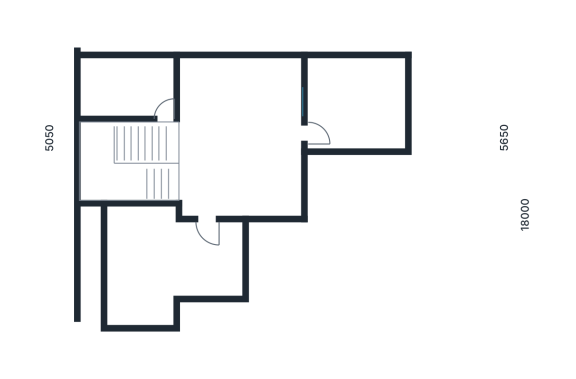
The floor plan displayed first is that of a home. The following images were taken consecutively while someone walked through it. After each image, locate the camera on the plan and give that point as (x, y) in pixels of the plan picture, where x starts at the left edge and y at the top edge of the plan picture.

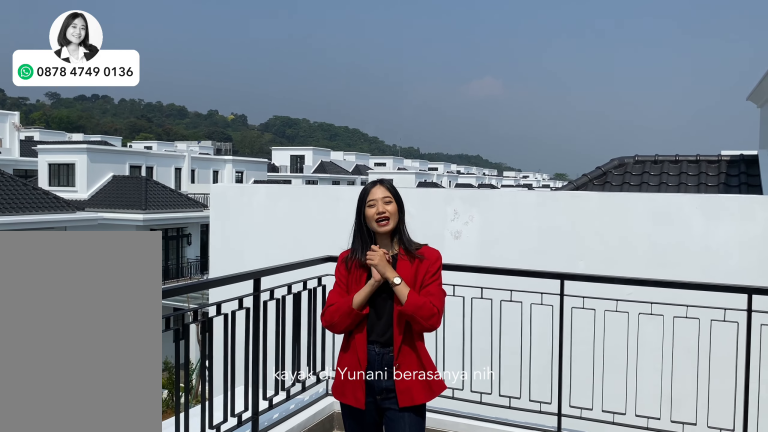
(156, 261)
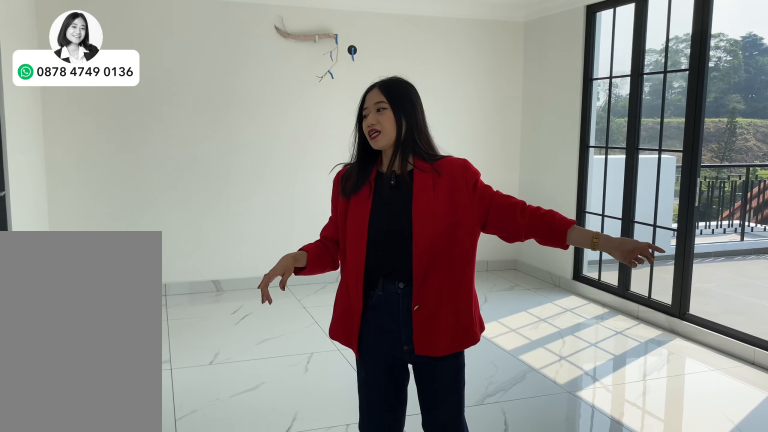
(233, 105)
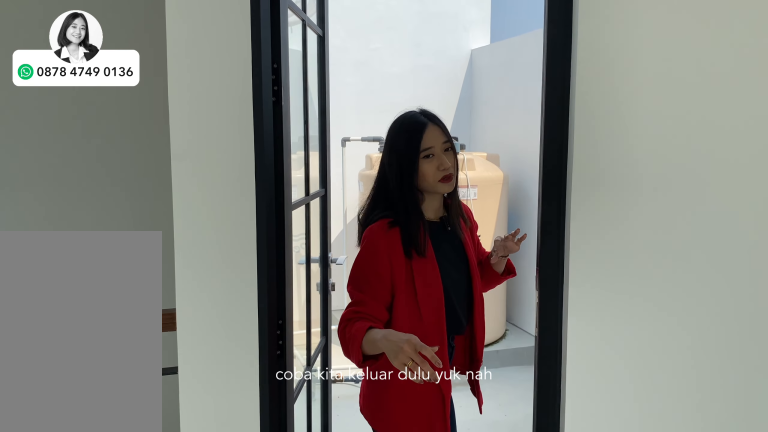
(236, 135)
